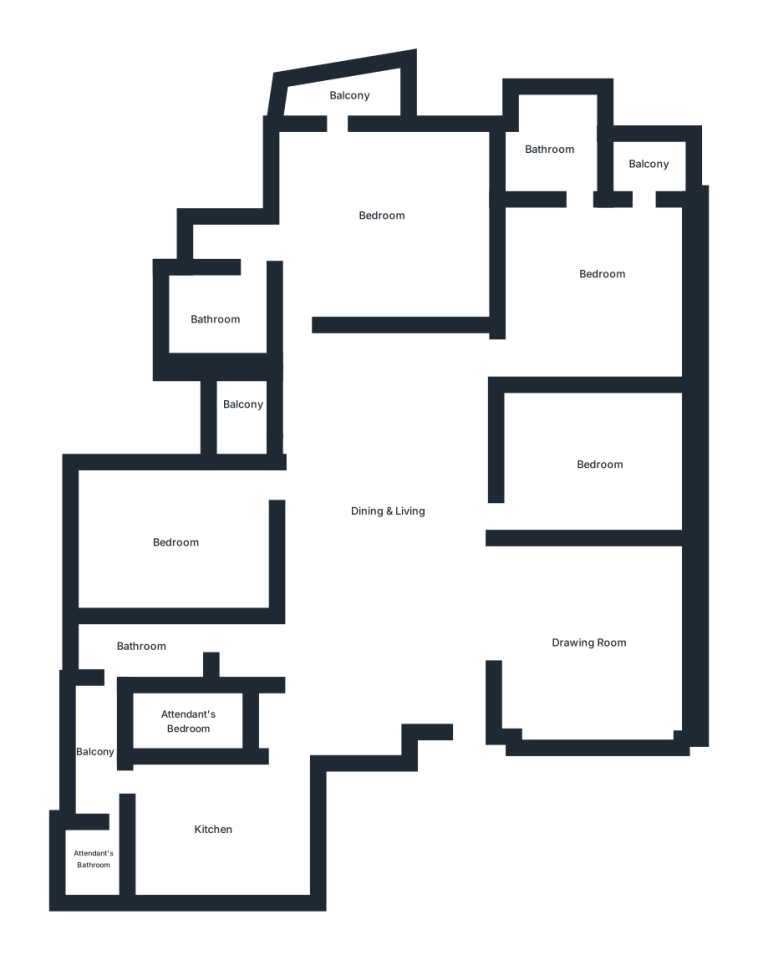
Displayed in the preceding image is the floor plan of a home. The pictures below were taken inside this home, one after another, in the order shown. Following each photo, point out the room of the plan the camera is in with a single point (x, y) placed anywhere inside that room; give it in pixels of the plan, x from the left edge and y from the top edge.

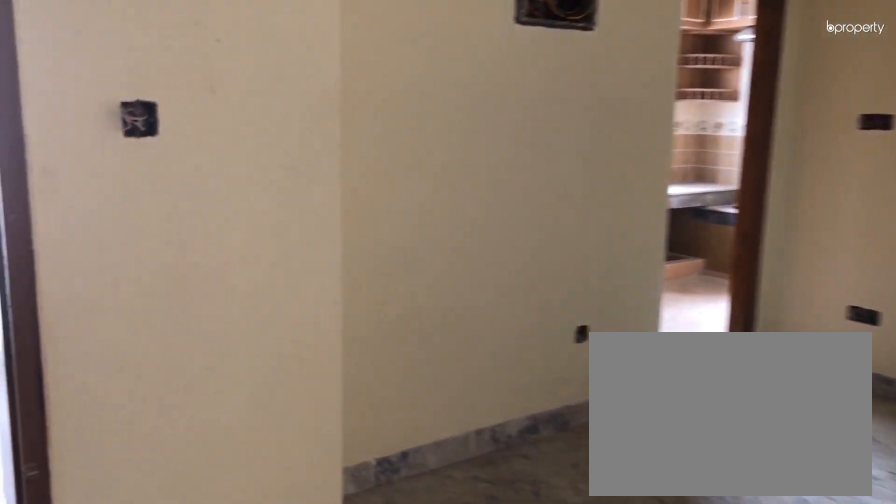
(385, 508)
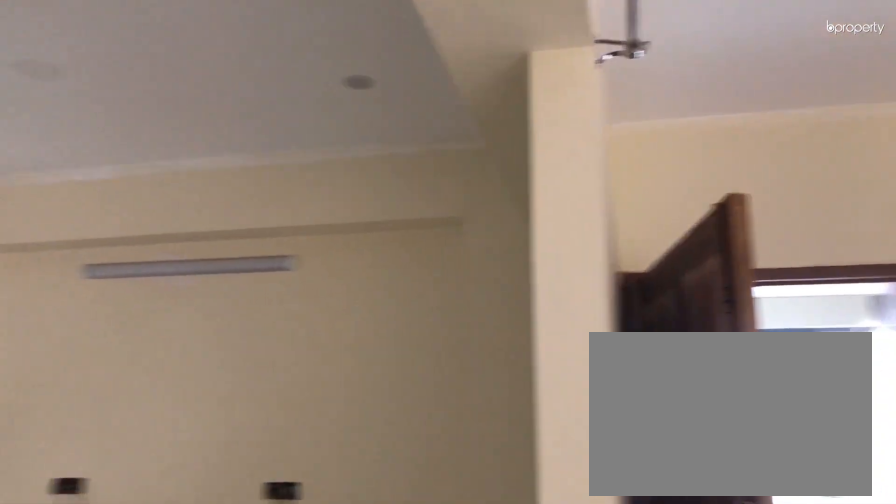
(589, 649)
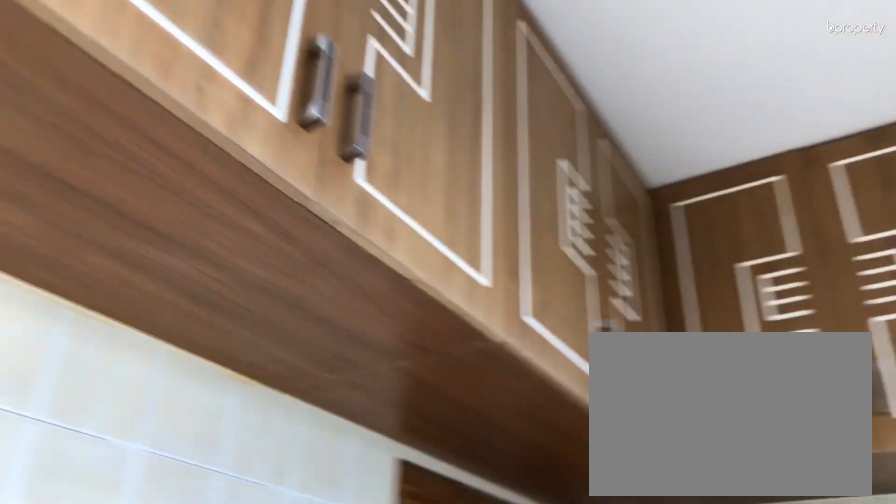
(207, 820)
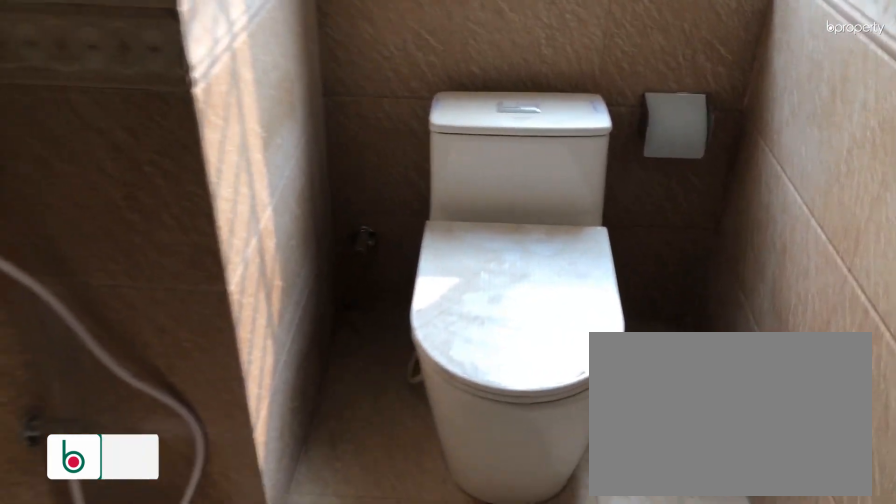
(142, 648)
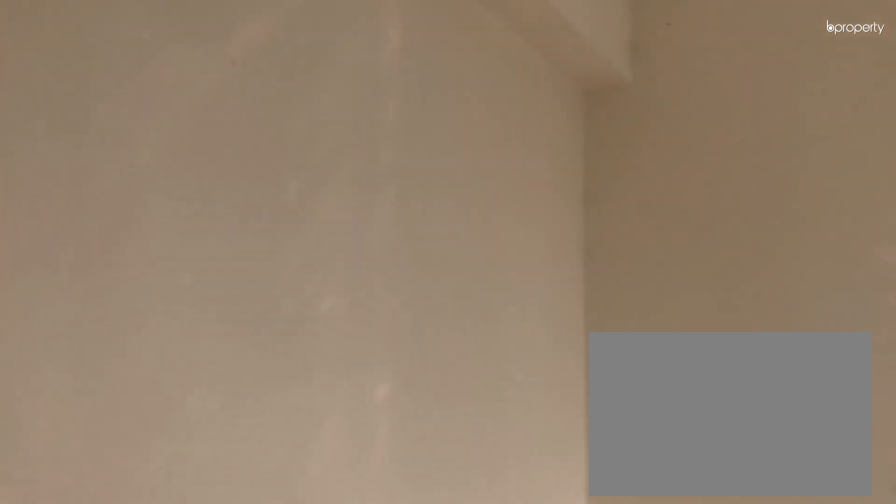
(174, 545)
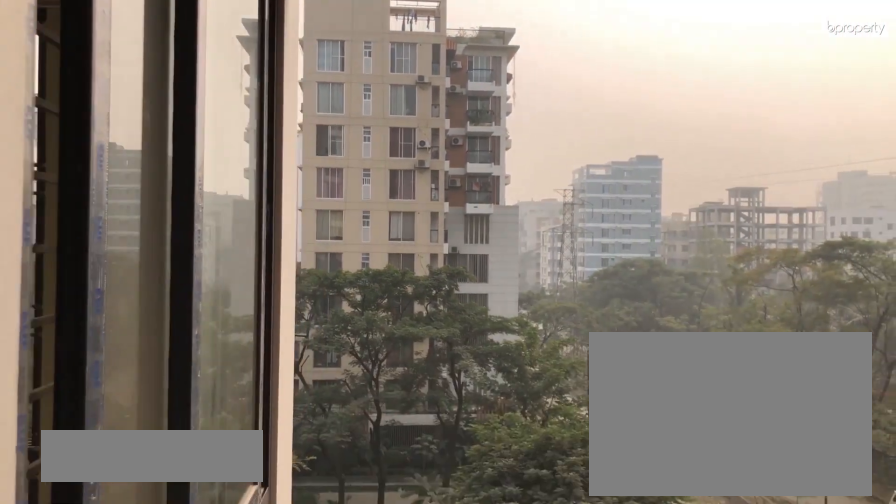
(242, 413)
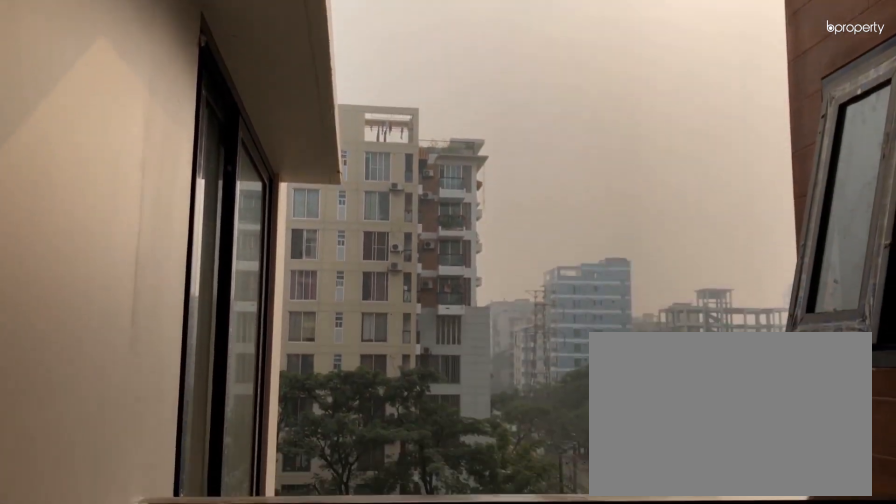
(242, 414)
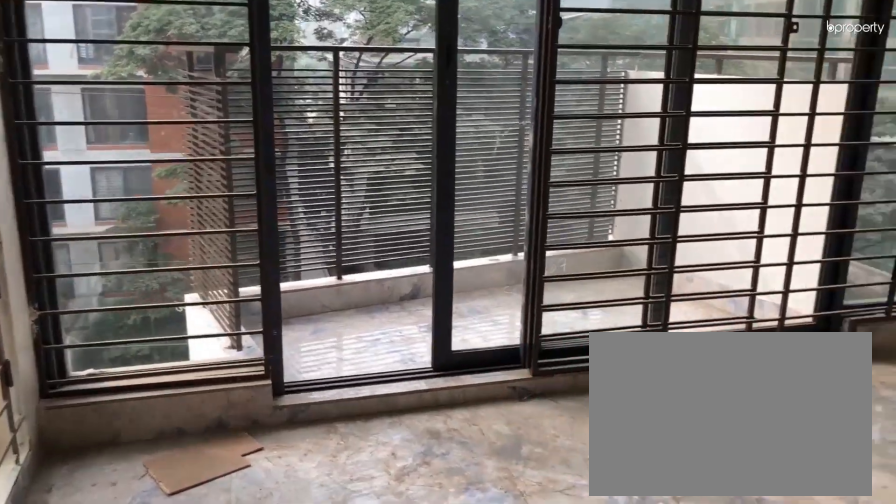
(383, 226)
